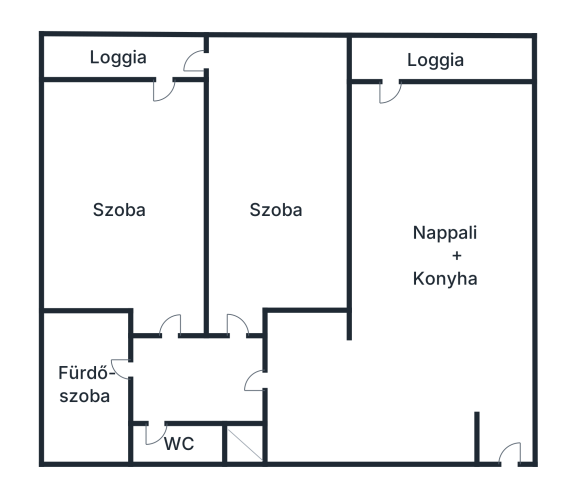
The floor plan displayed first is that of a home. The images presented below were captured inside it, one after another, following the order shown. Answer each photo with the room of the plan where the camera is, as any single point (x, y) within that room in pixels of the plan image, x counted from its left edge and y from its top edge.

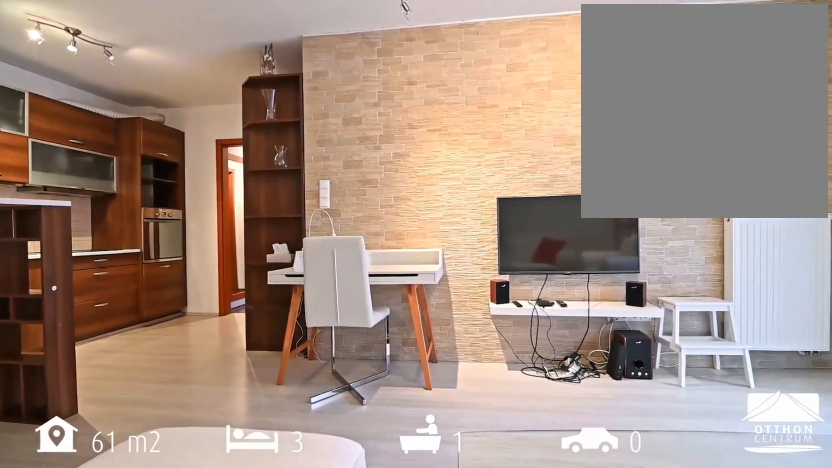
(427, 329)
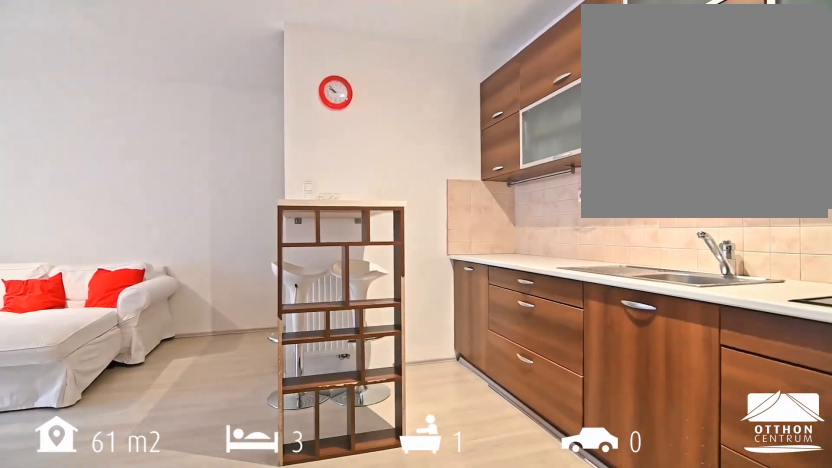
(427, 329)
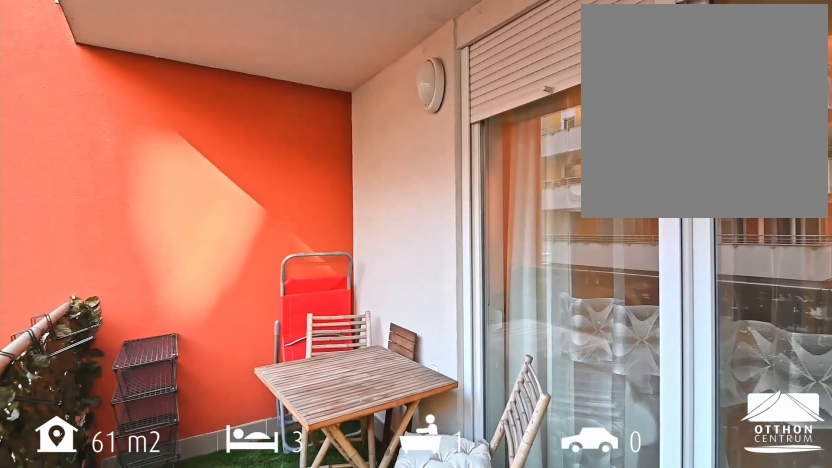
(439, 58)
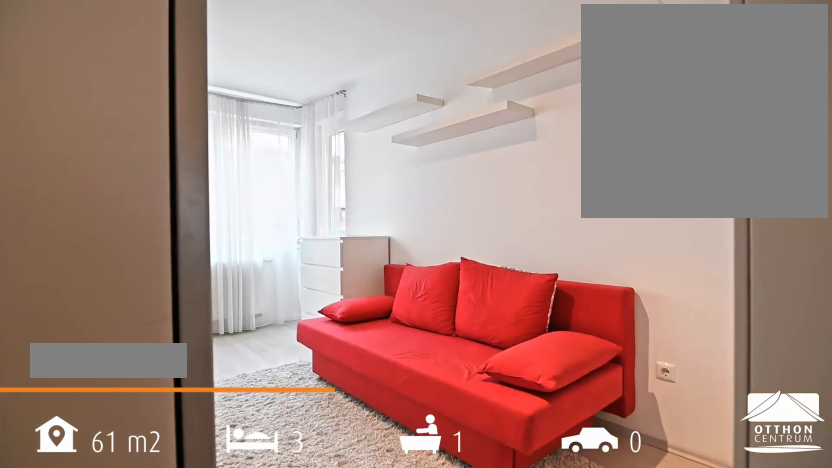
(281, 182)
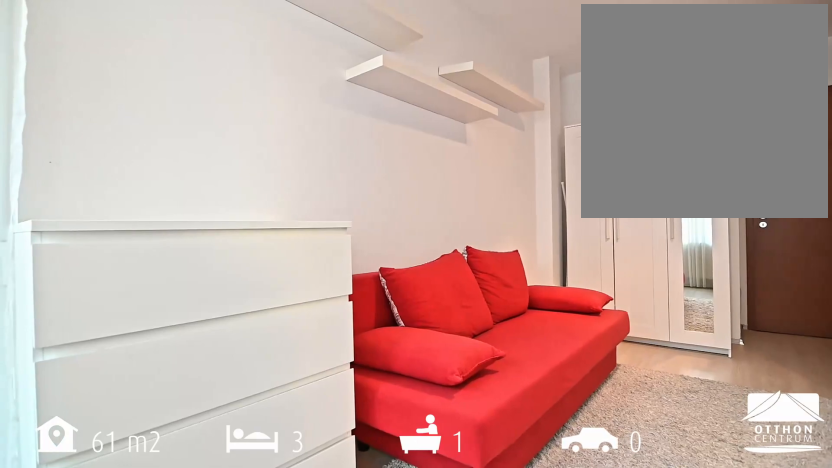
(280, 182)
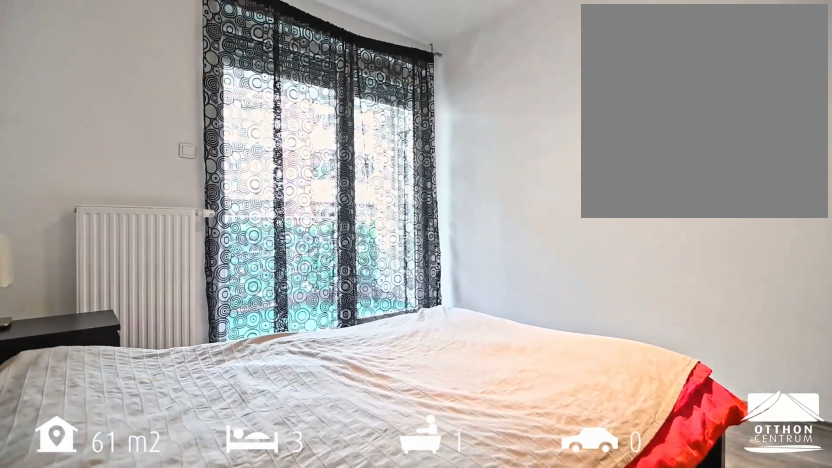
(123, 207)
